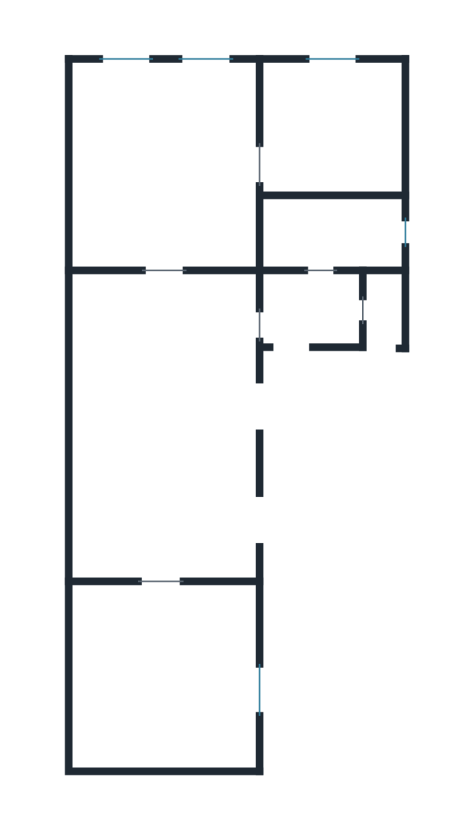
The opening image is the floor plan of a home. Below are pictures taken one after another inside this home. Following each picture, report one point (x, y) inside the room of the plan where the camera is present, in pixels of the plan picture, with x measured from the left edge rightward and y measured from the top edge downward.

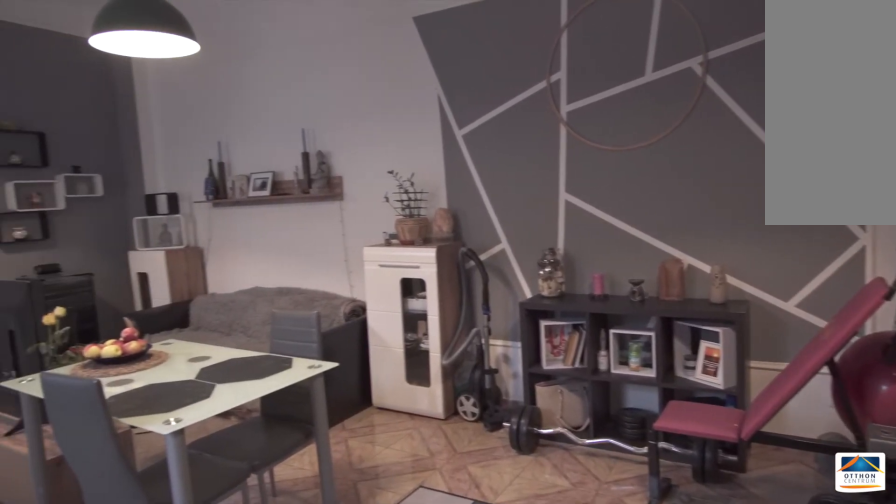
(154, 425)
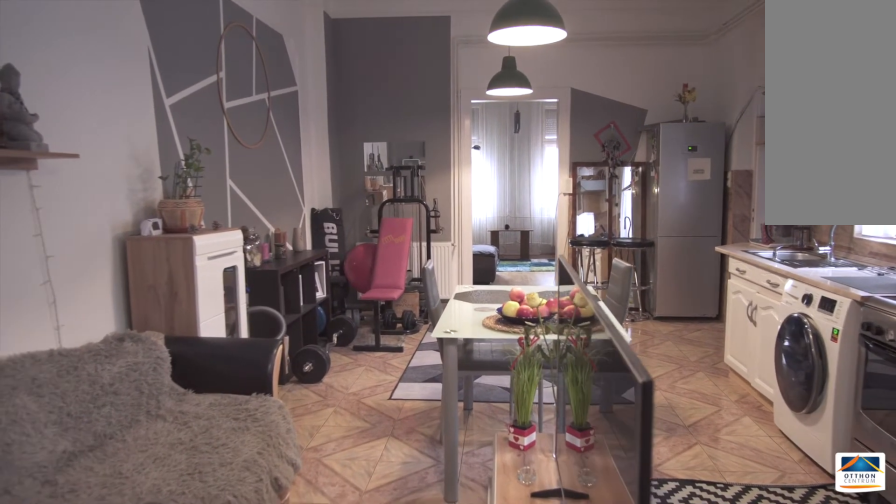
(154, 425)
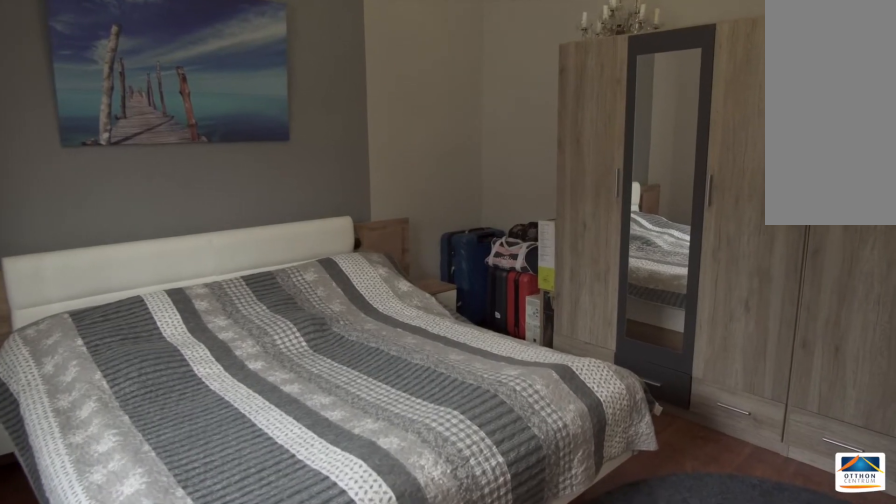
(154, 681)
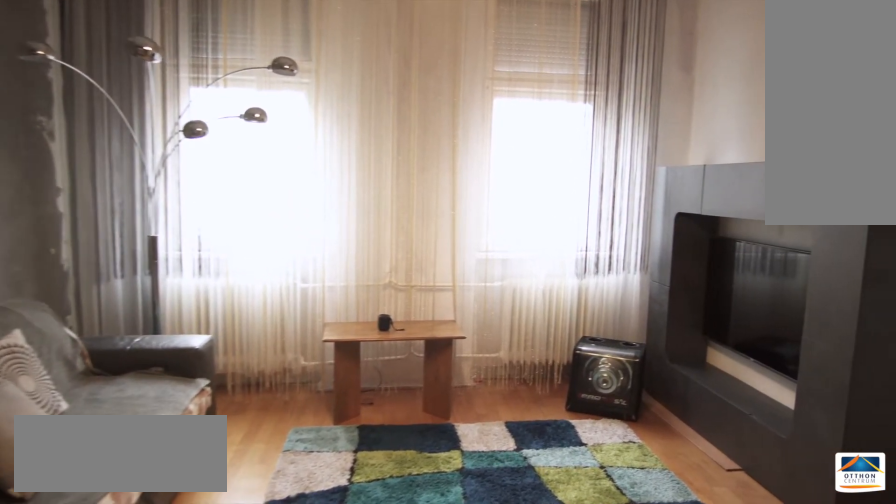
(154, 153)
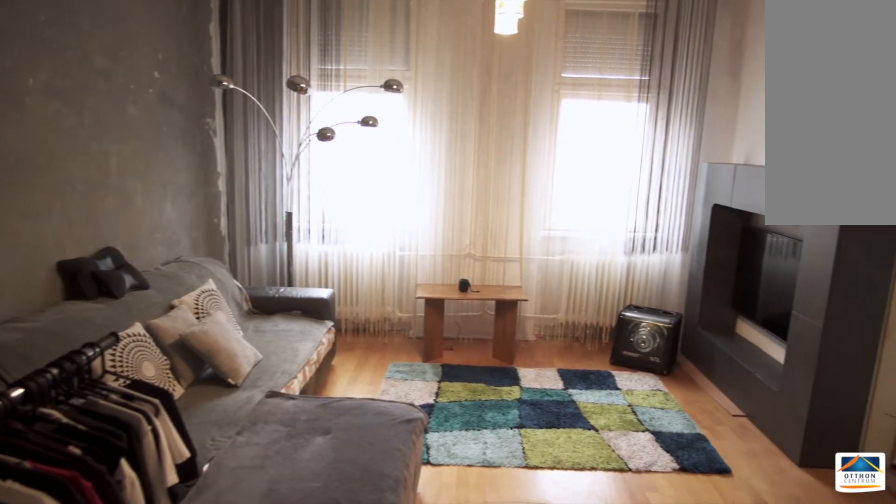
(154, 153)
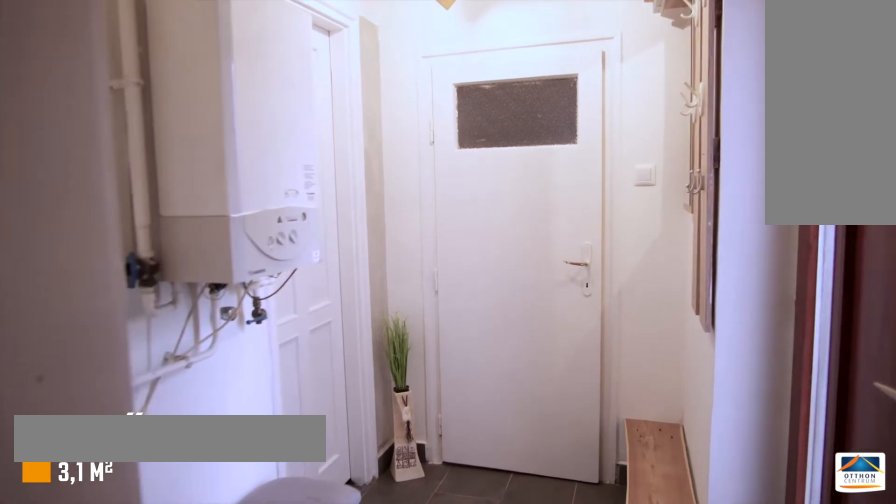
(304, 309)
